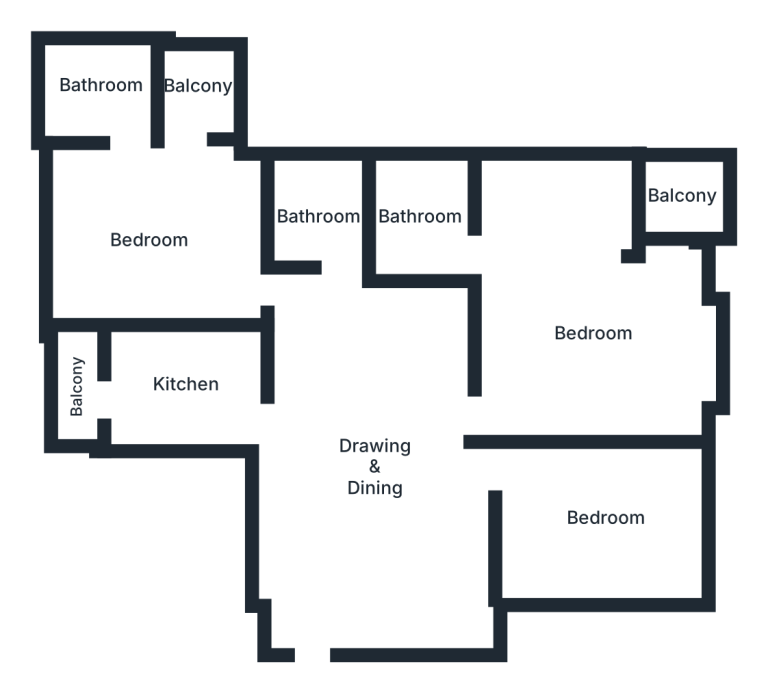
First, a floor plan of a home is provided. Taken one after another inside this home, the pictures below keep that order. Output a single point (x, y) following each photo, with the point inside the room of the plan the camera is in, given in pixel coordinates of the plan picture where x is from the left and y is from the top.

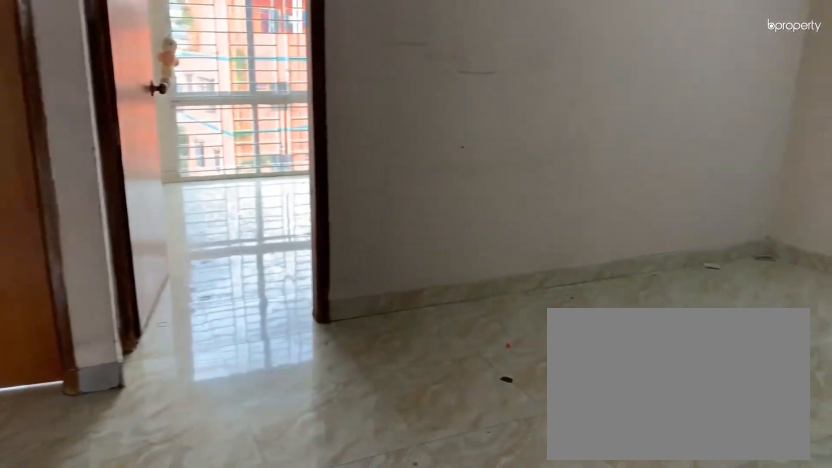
(378, 475)
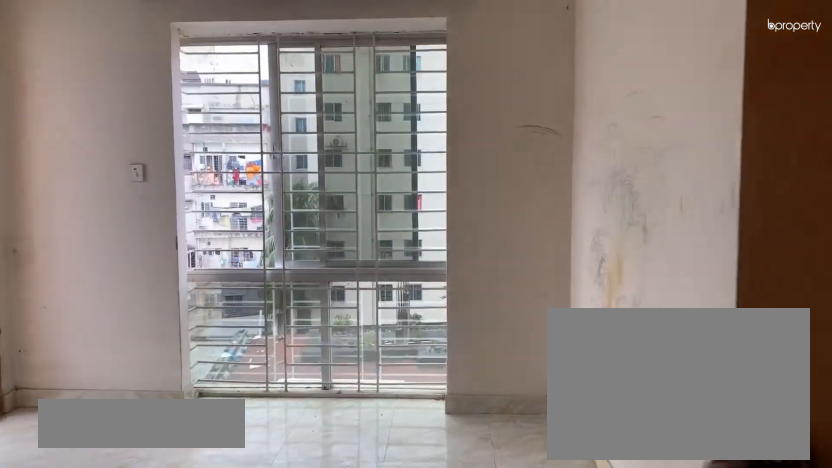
(592, 340)
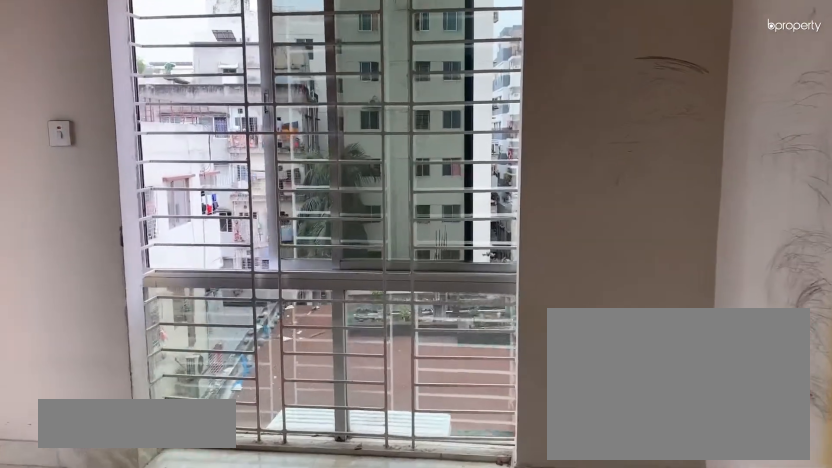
(592, 340)
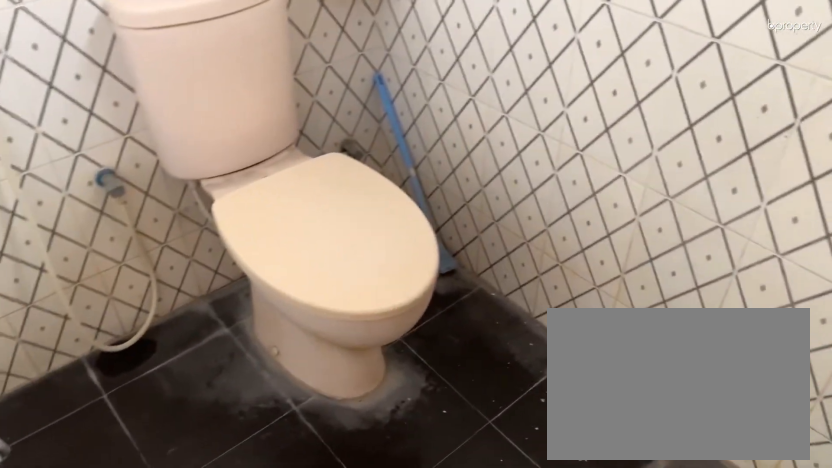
(102, 80)
